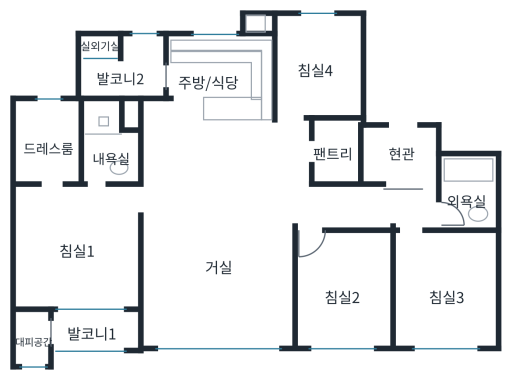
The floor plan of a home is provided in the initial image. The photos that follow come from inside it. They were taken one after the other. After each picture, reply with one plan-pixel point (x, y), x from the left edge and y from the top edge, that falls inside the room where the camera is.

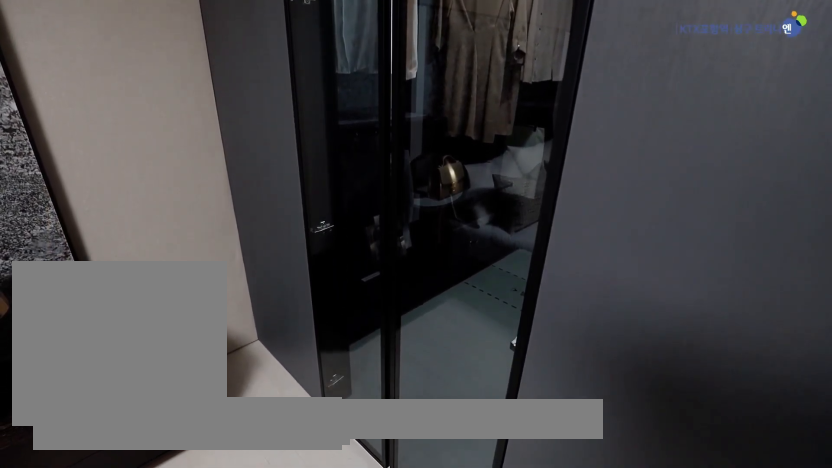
(71, 209)
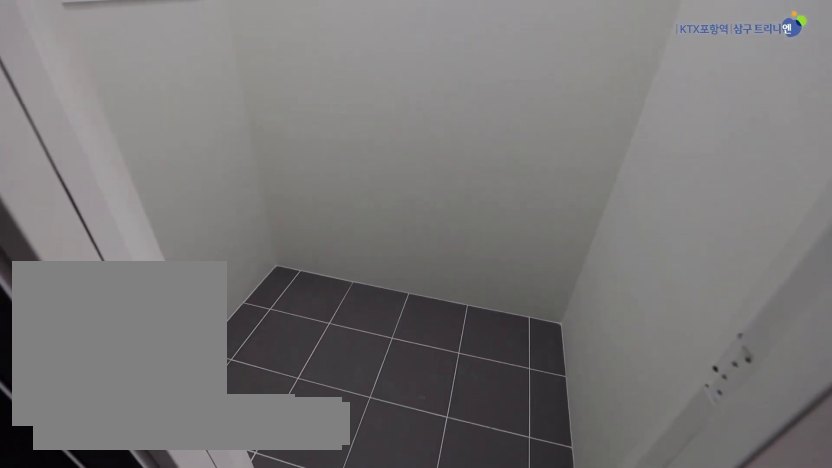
(92, 334)
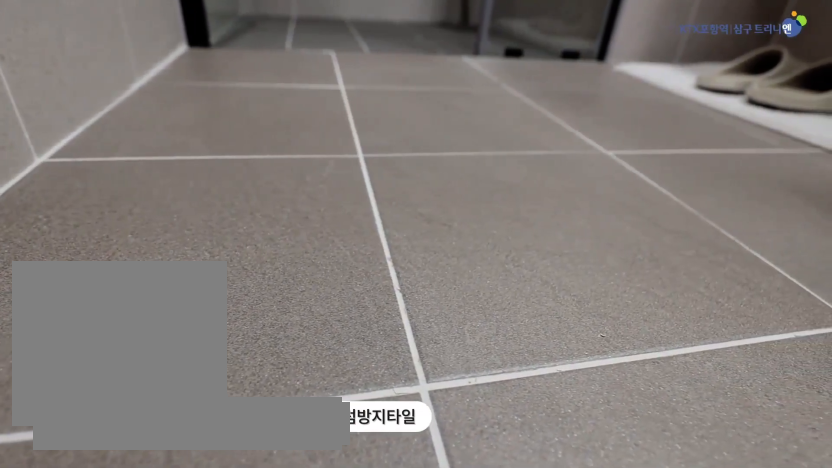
(108, 143)
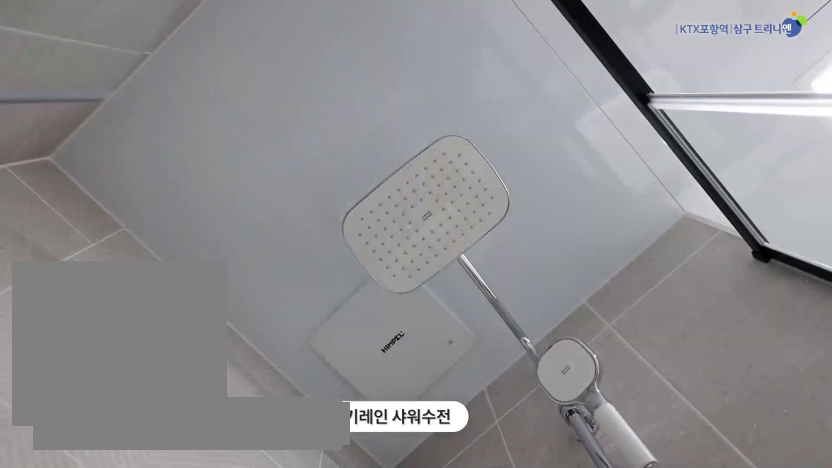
(108, 143)
